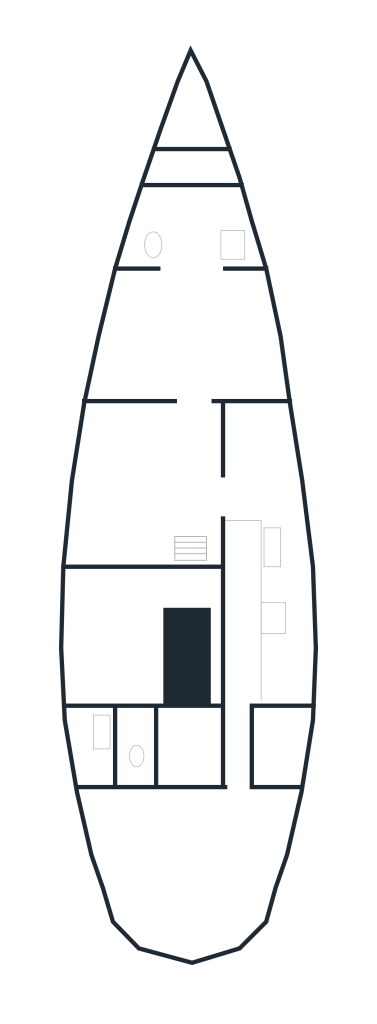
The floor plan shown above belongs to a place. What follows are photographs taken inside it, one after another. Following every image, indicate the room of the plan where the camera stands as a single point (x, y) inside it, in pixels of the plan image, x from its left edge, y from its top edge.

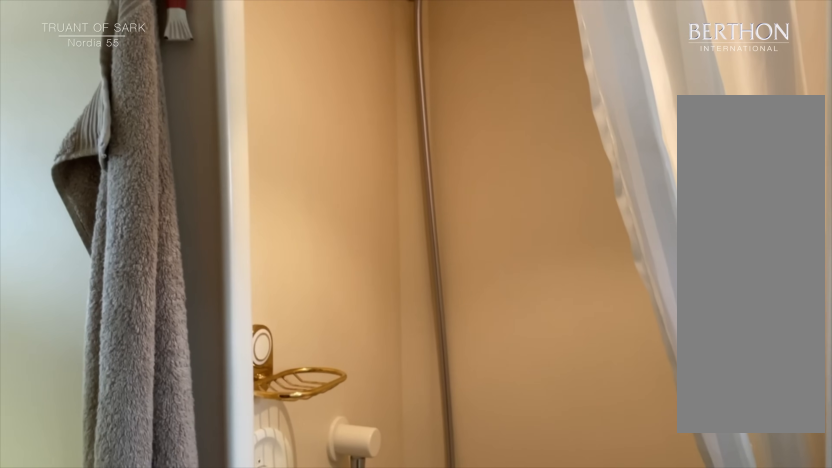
(190, 232)
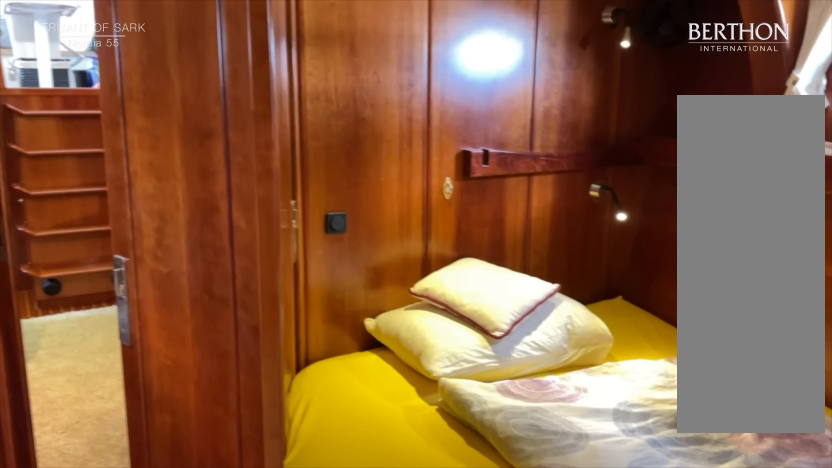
(186, 338)
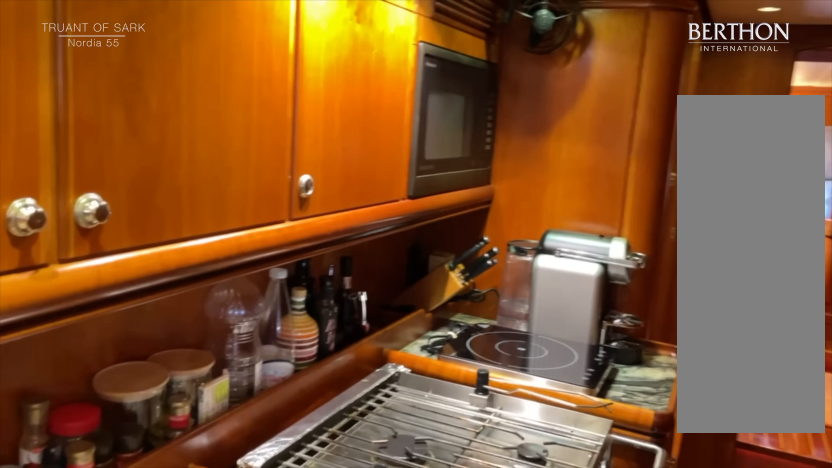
(269, 601)
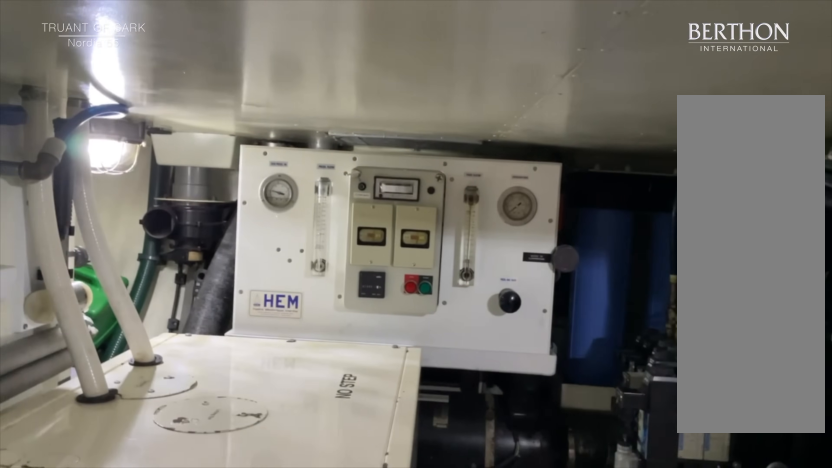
(141, 644)
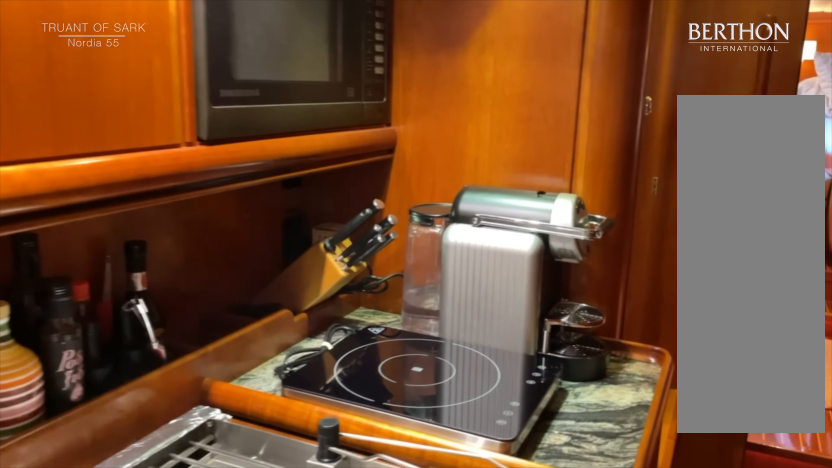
(269, 600)
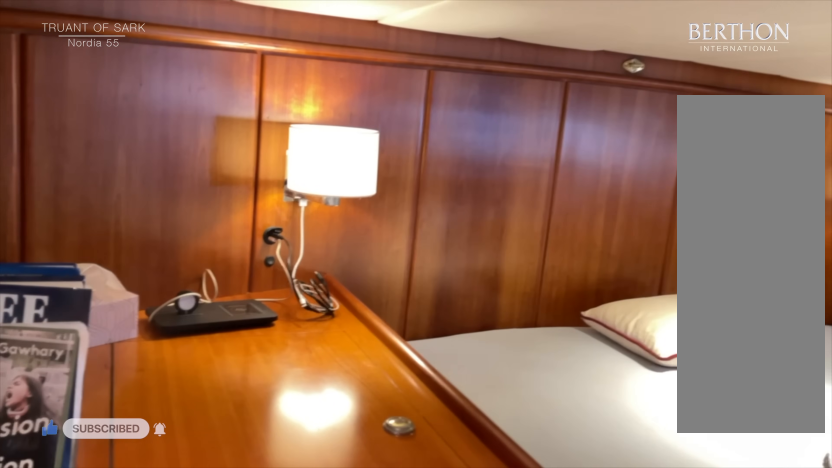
(191, 811)
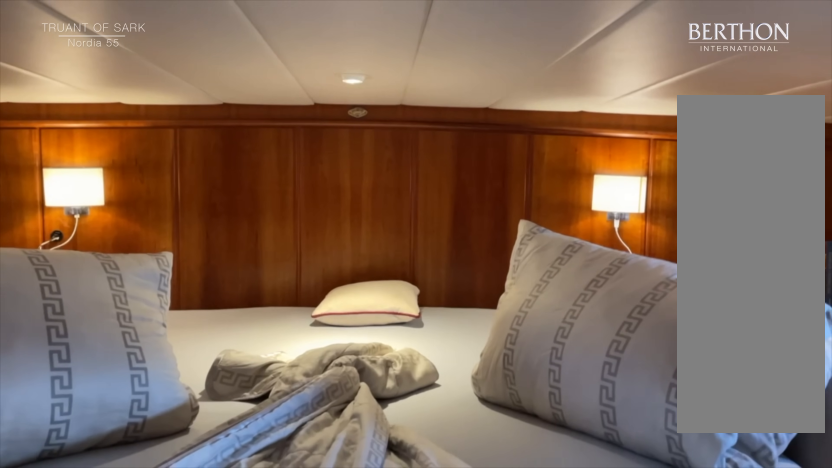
(190, 821)
